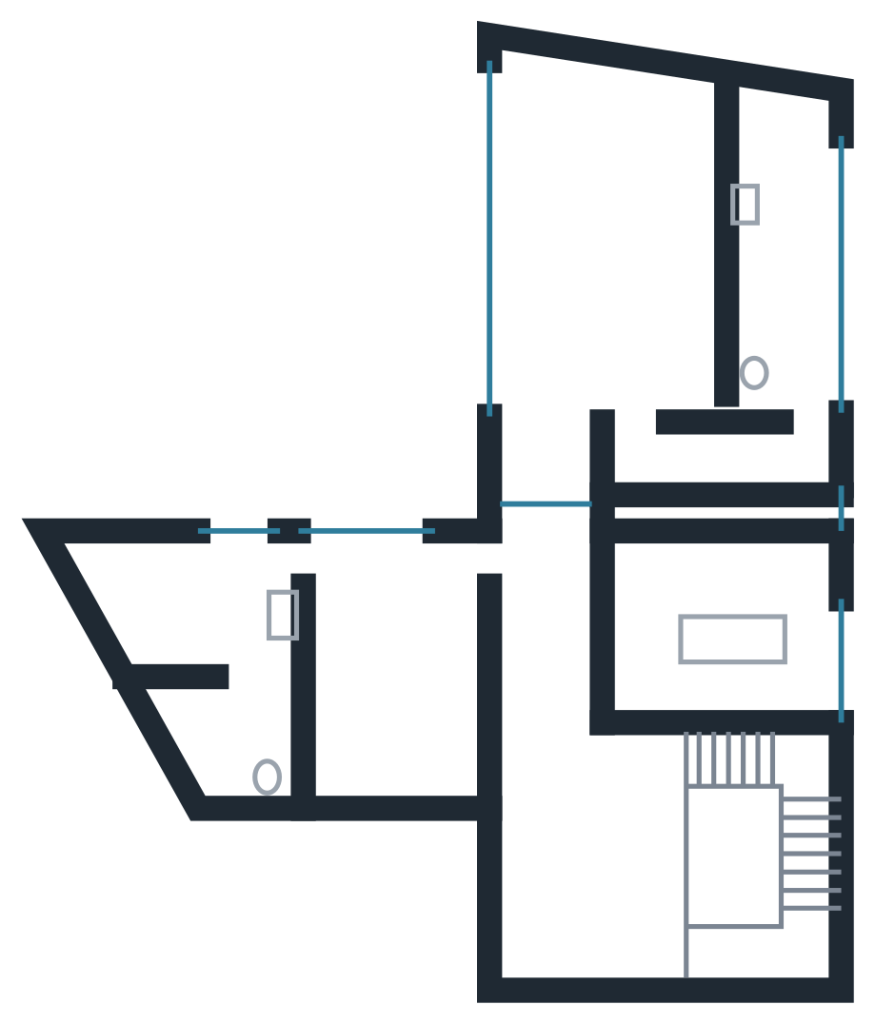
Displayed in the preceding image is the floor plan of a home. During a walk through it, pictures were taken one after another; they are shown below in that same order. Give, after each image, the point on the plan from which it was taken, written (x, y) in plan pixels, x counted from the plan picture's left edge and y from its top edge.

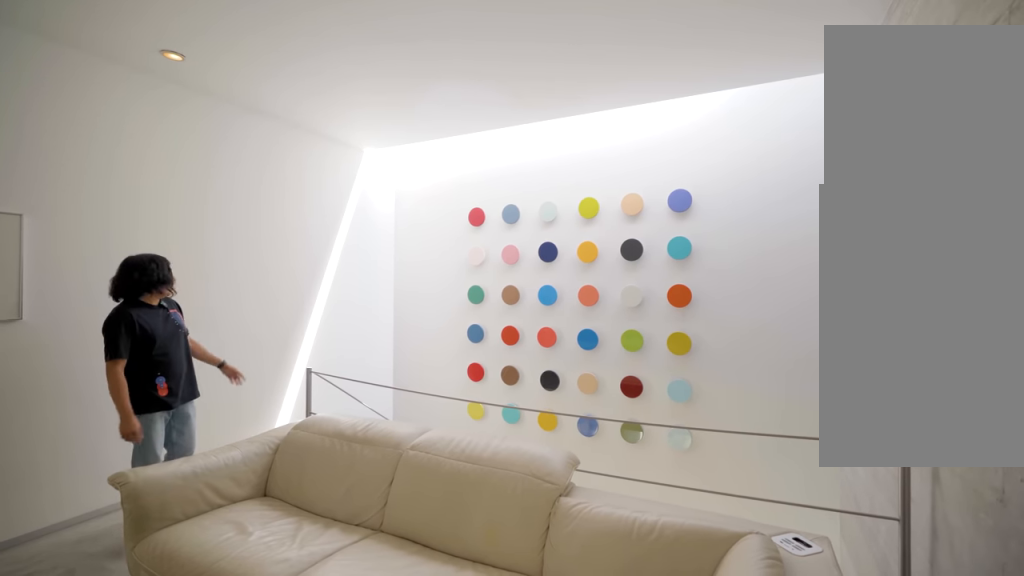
(569, 864)
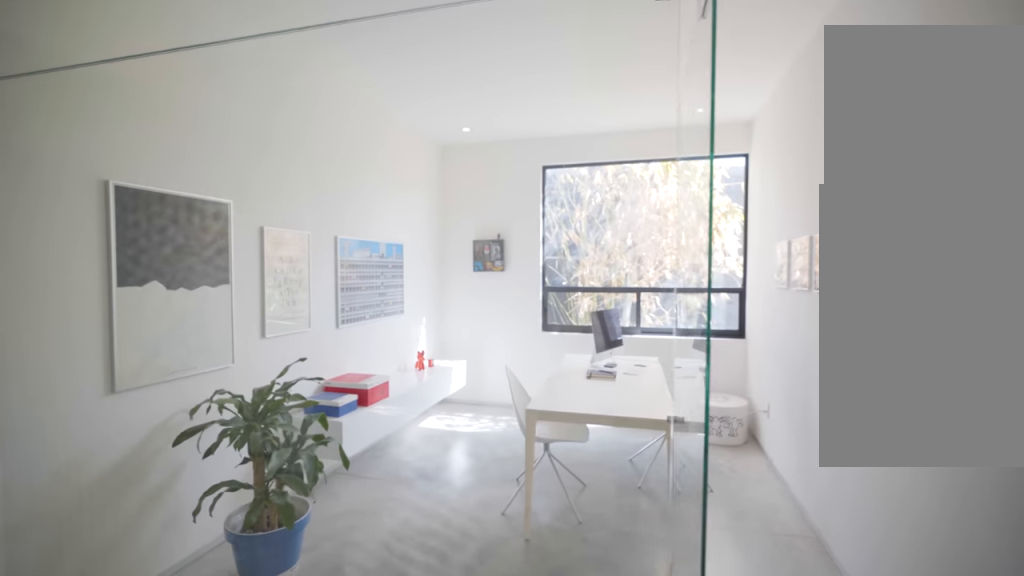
(545, 680)
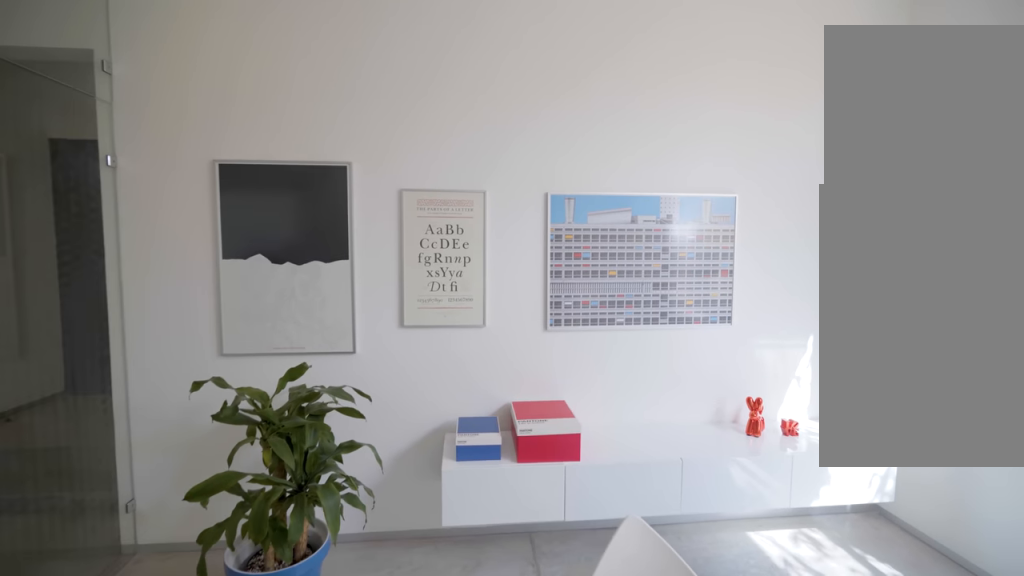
(682, 671)
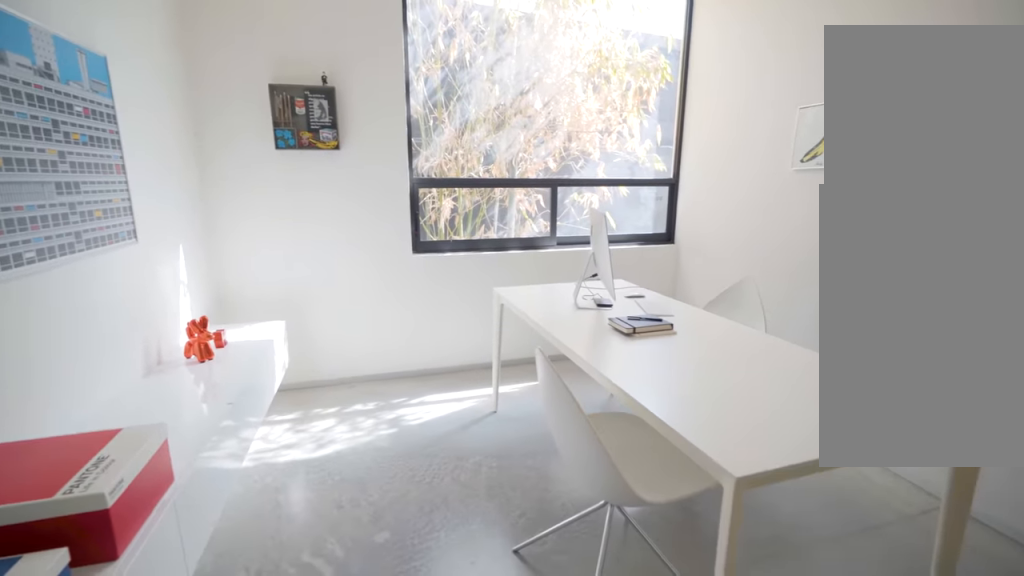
(652, 636)
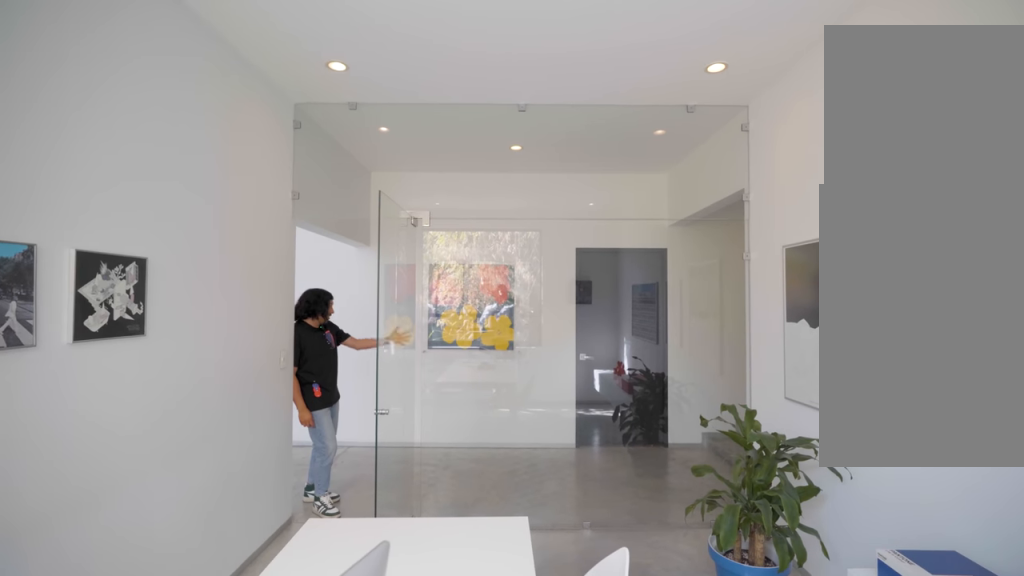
(801, 599)
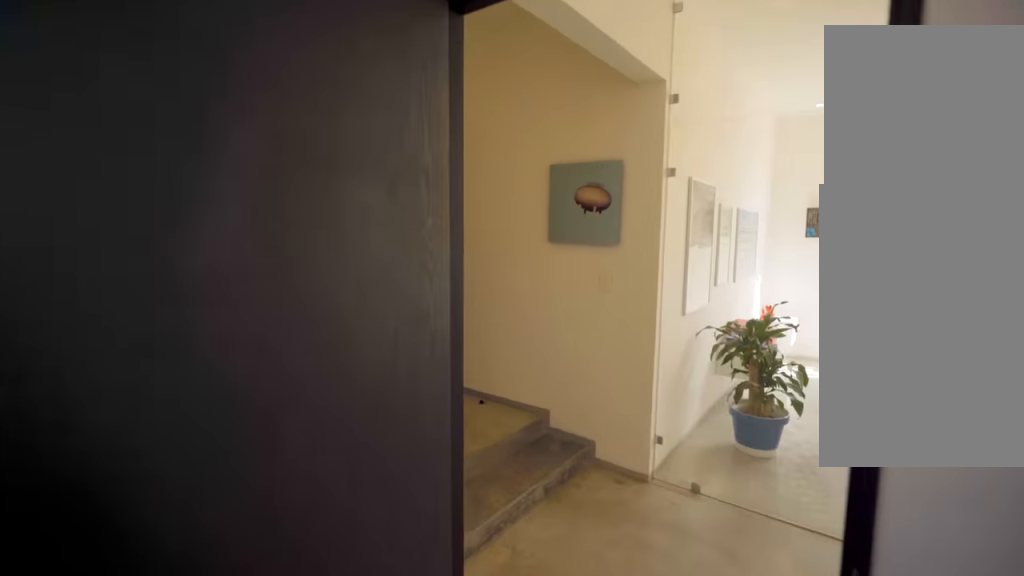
(397, 584)
